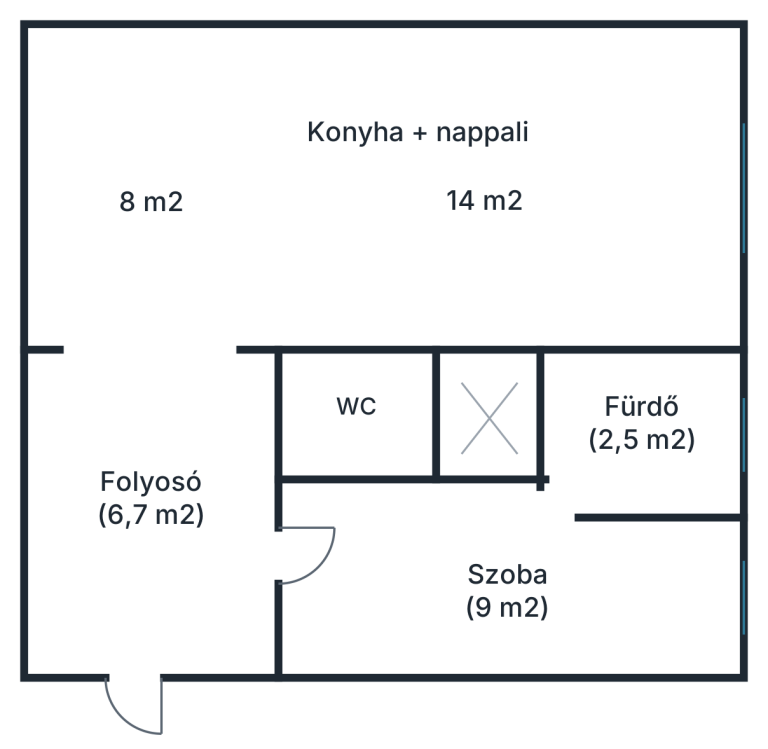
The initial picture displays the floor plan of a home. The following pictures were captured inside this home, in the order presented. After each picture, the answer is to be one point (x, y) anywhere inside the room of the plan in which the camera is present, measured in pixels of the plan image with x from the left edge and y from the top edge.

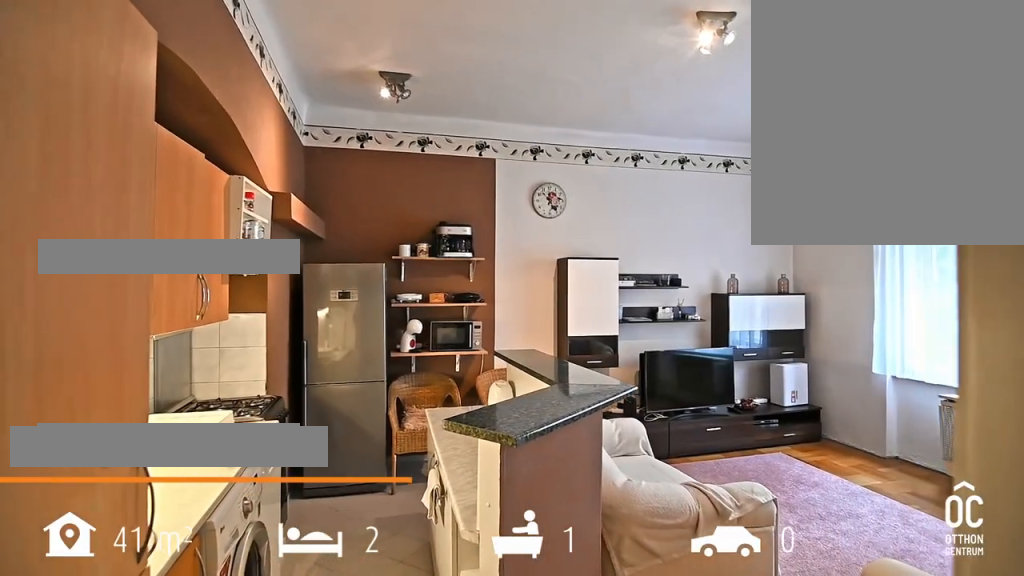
(149, 337)
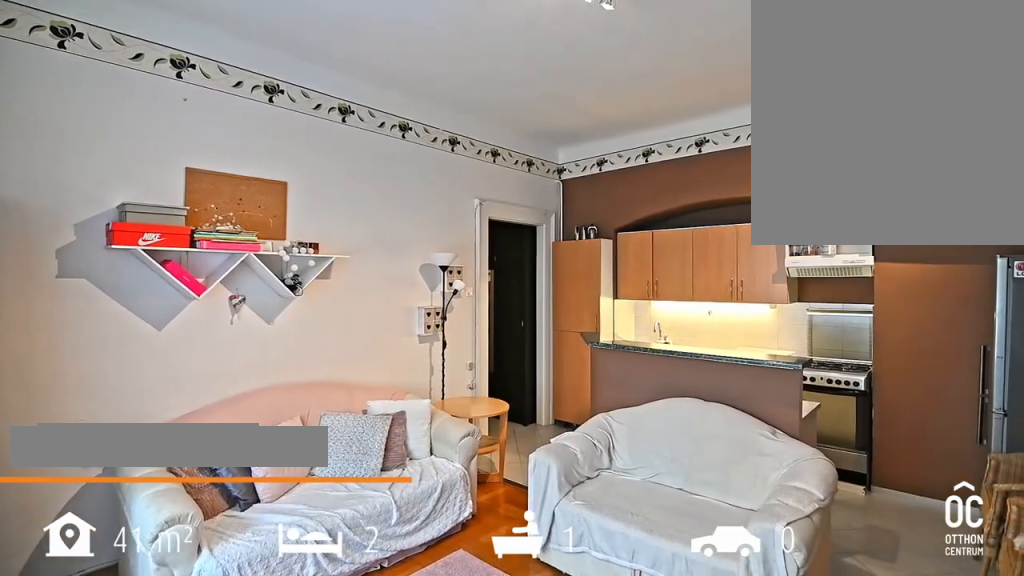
(489, 189)
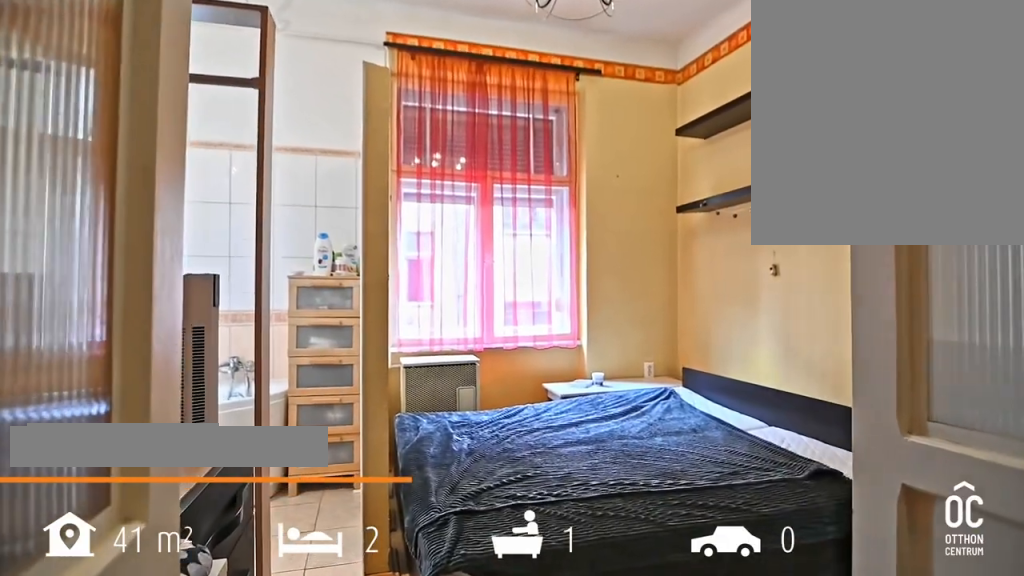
(505, 587)
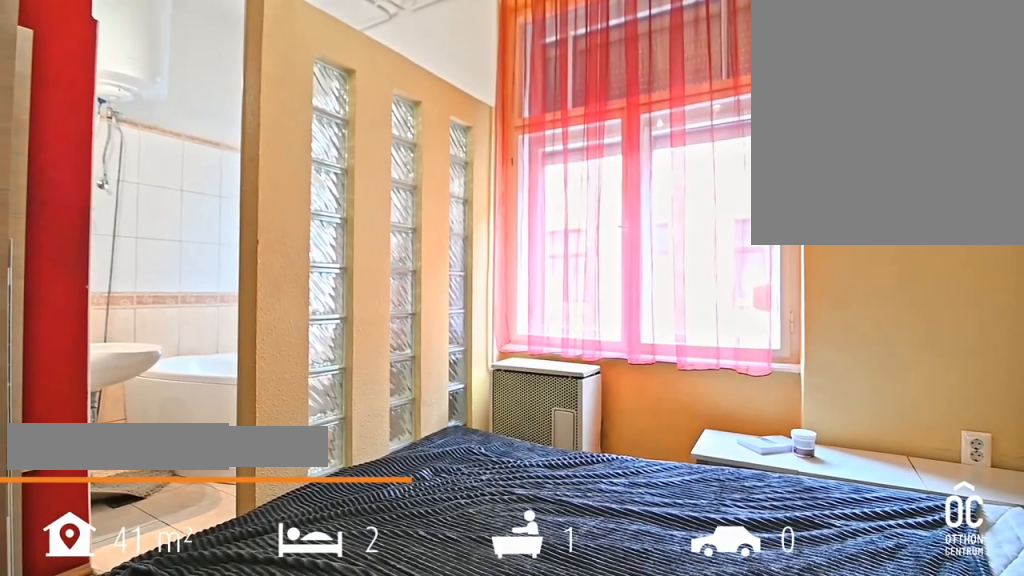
(505, 586)
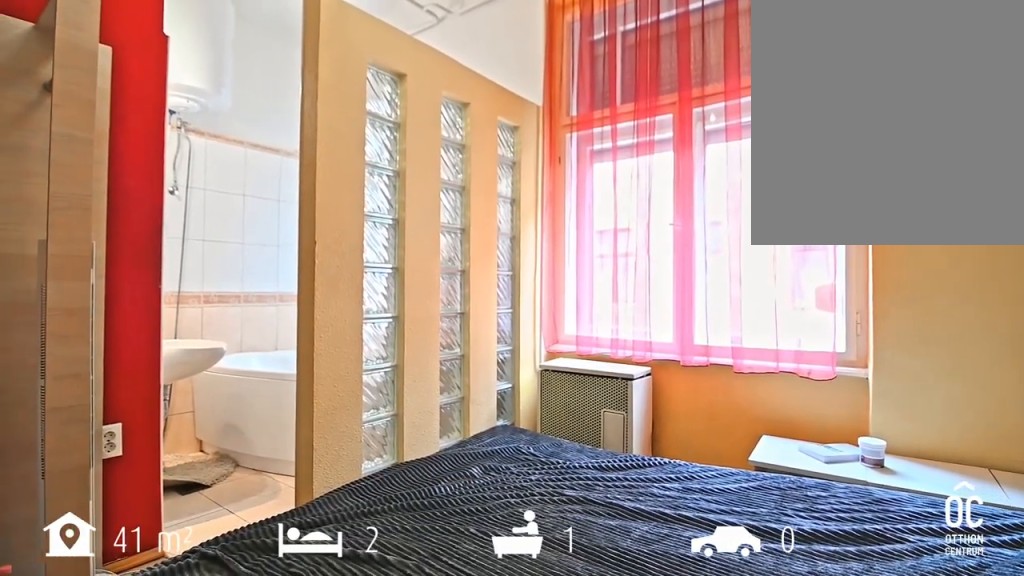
(505, 586)
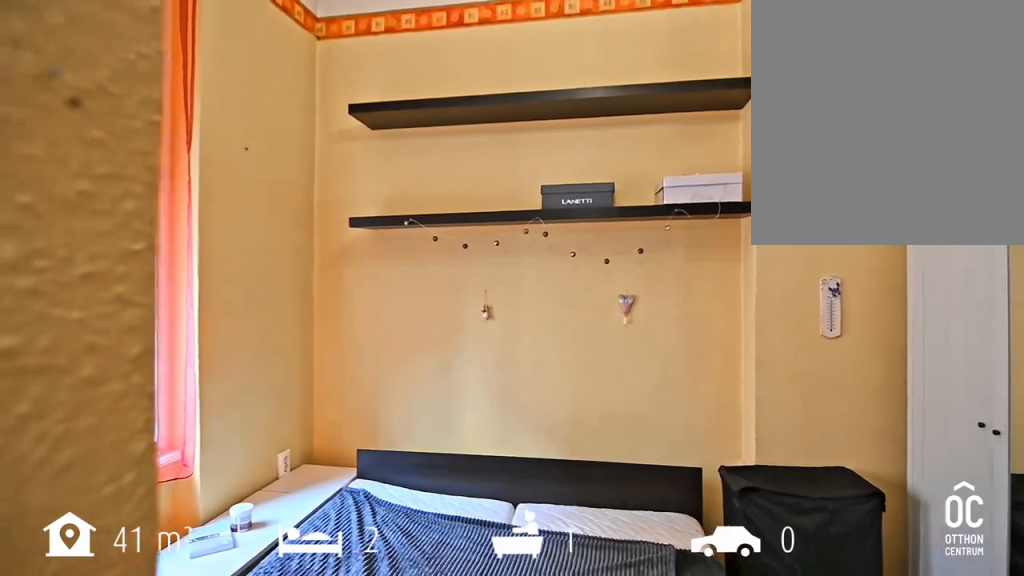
(505, 587)
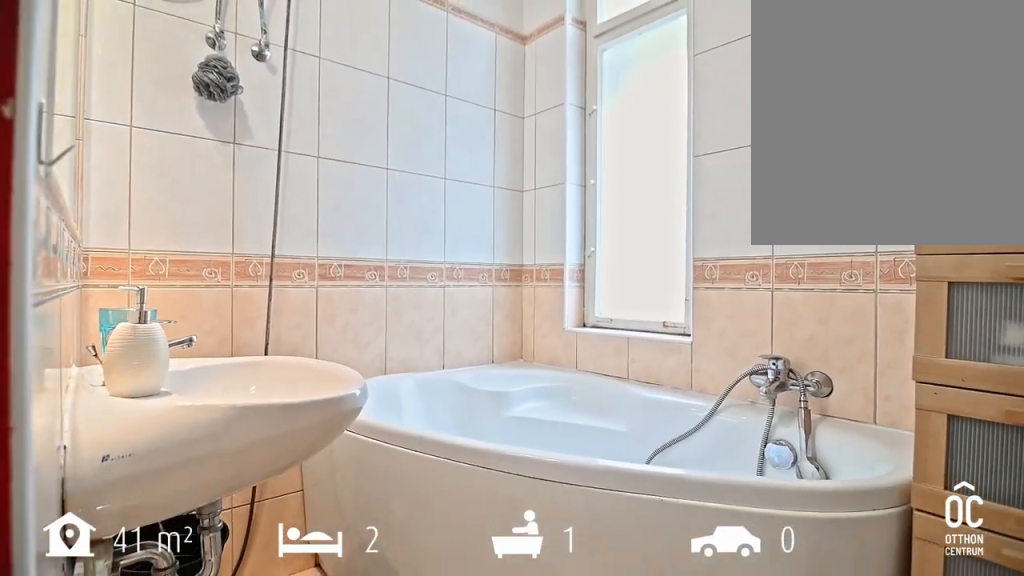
(635, 423)
